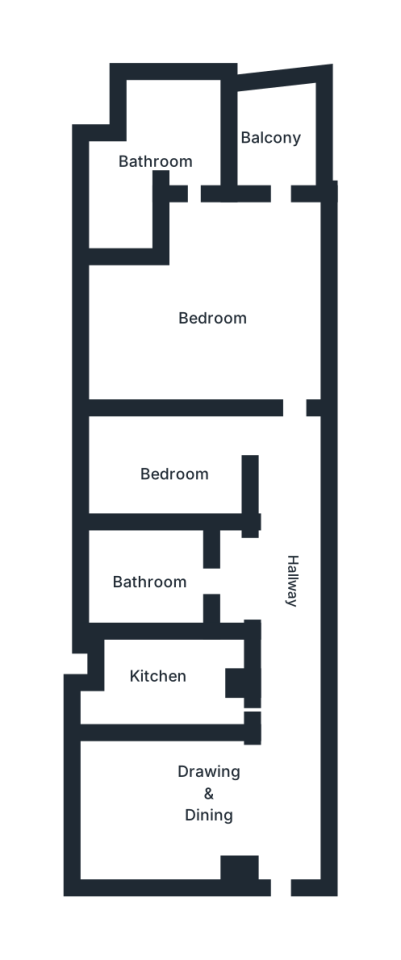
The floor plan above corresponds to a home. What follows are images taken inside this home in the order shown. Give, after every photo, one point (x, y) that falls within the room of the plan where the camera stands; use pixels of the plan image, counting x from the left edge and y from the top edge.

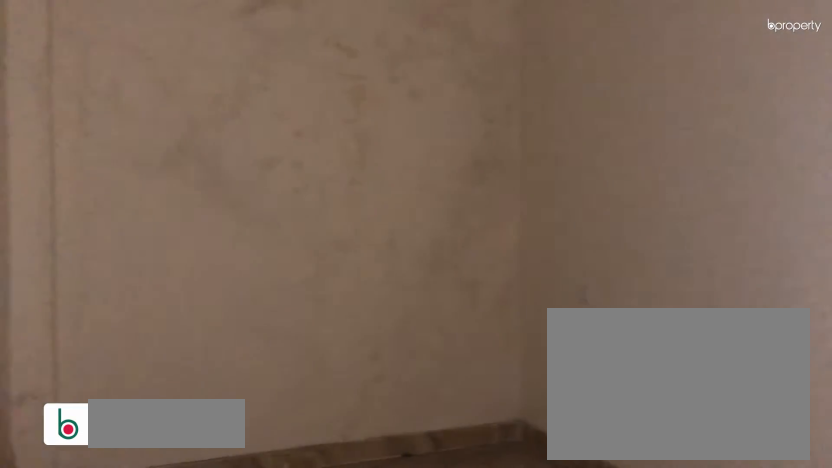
(209, 785)
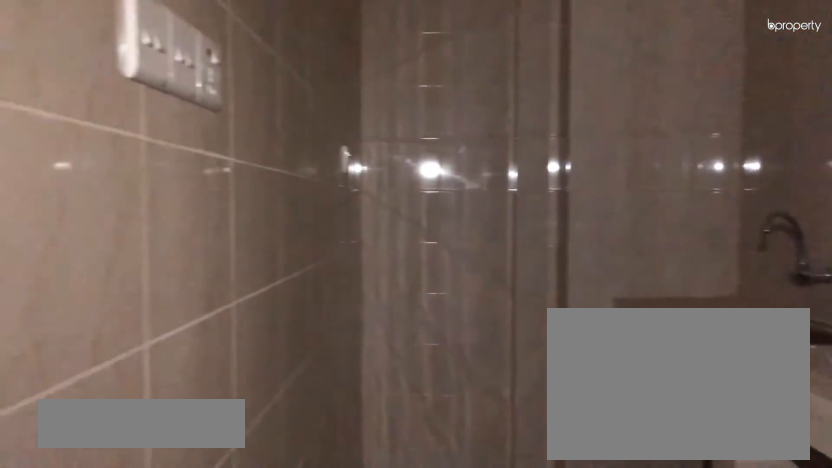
(164, 679)
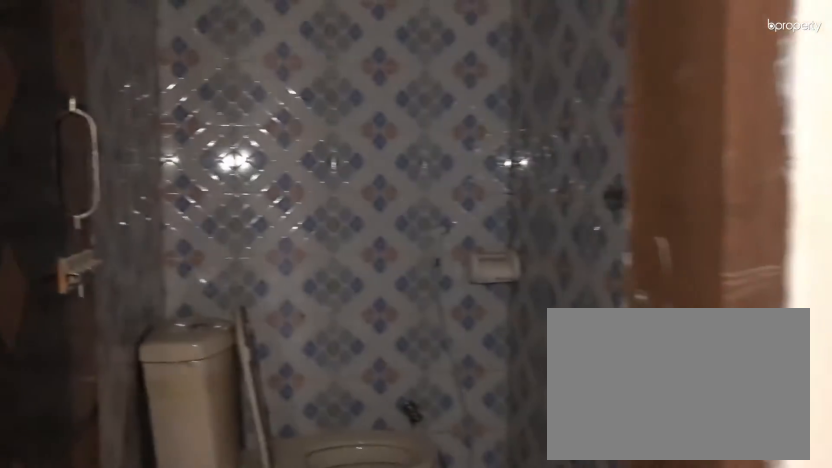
(150, 581)
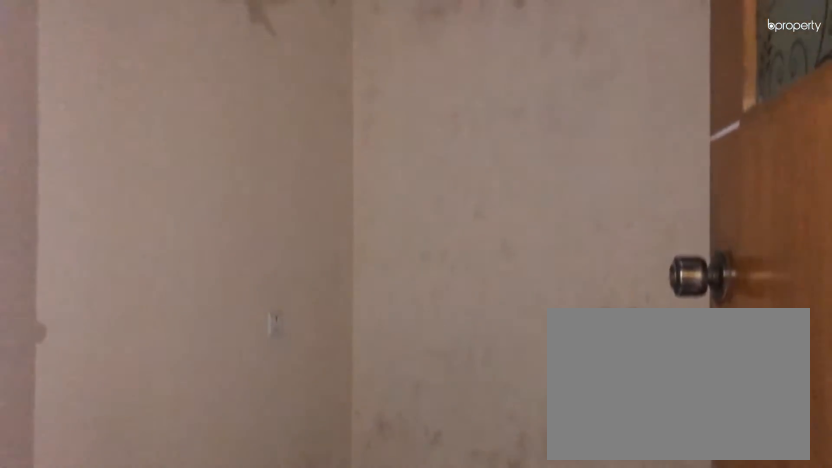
(178, 474)
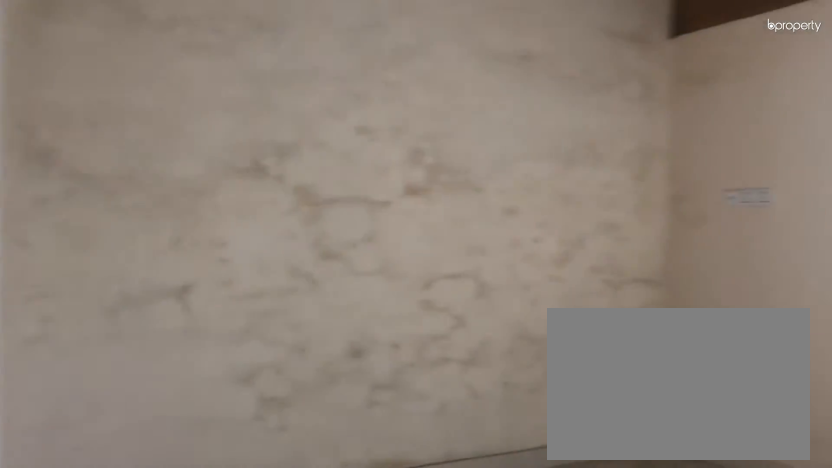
(211, 316)
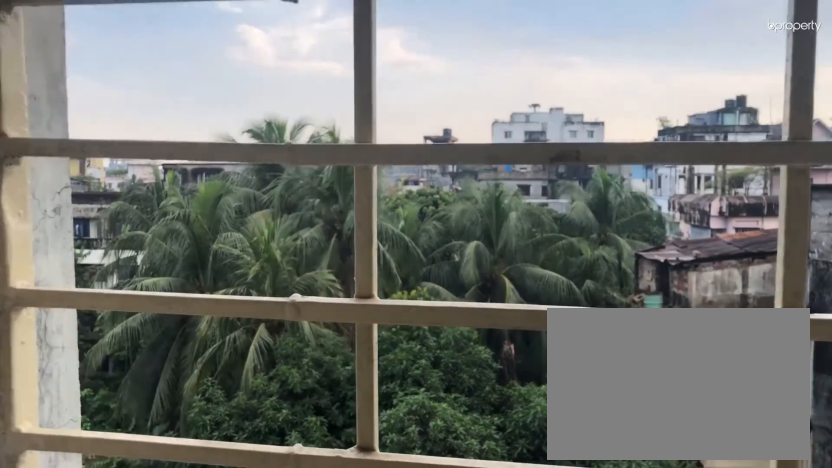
(263, 134)
